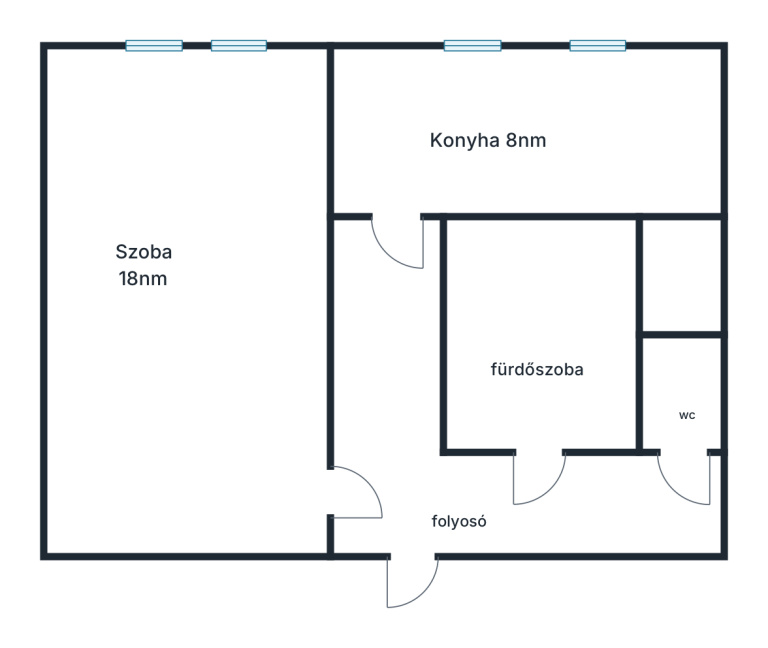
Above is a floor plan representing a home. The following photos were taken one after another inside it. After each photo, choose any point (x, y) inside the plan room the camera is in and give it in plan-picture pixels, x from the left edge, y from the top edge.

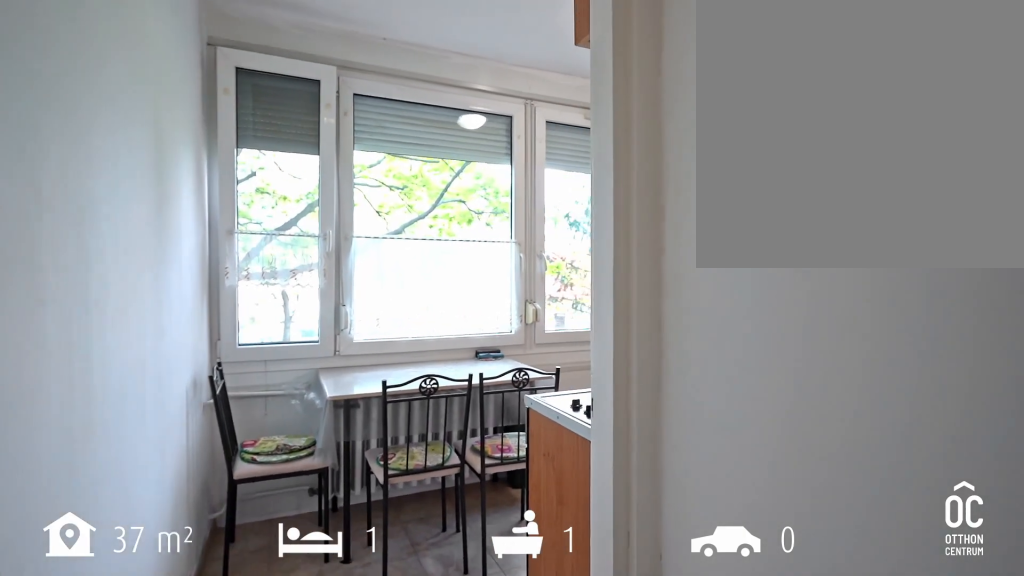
(387, 339)
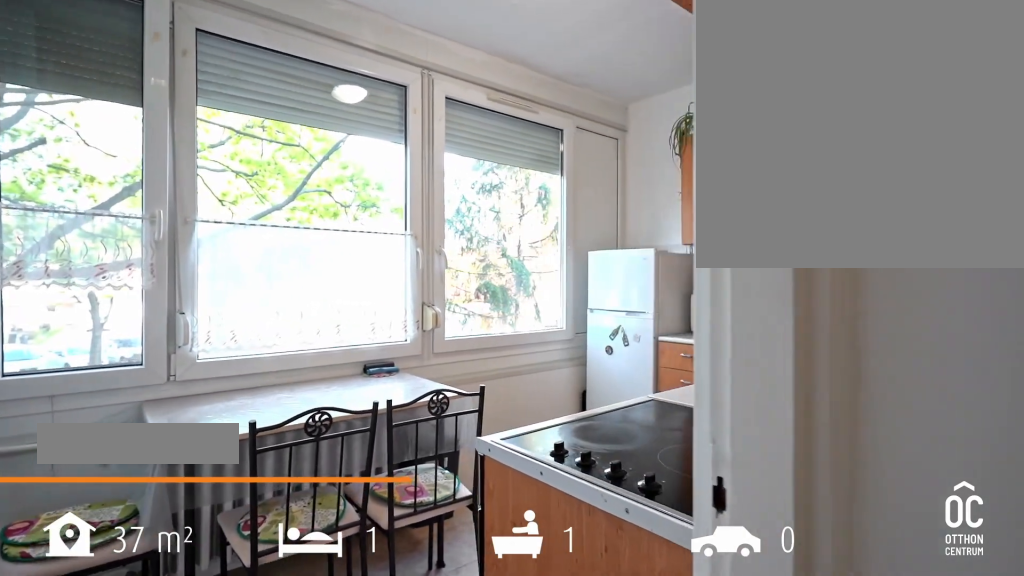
(527, 136)
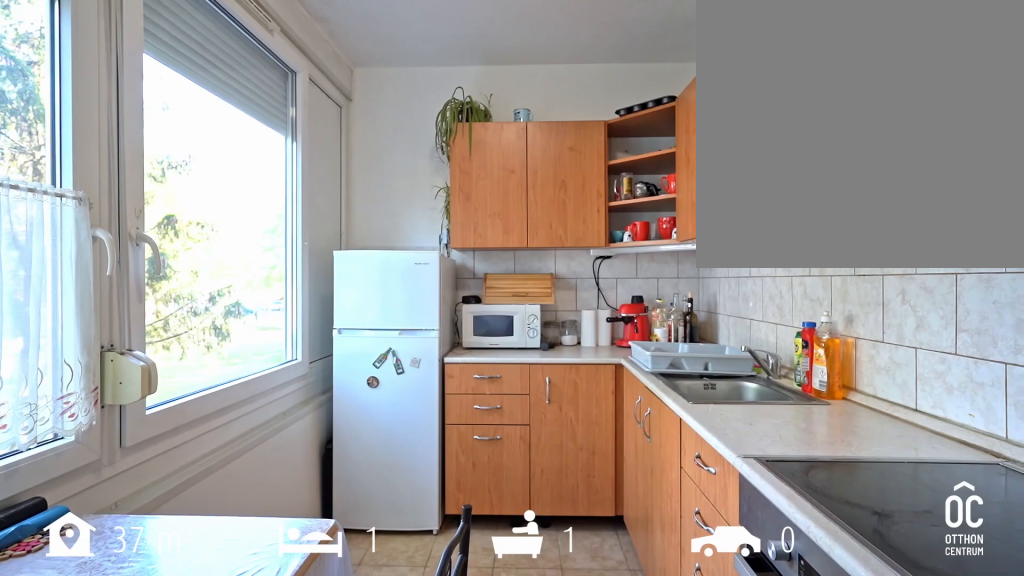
(527, 136)
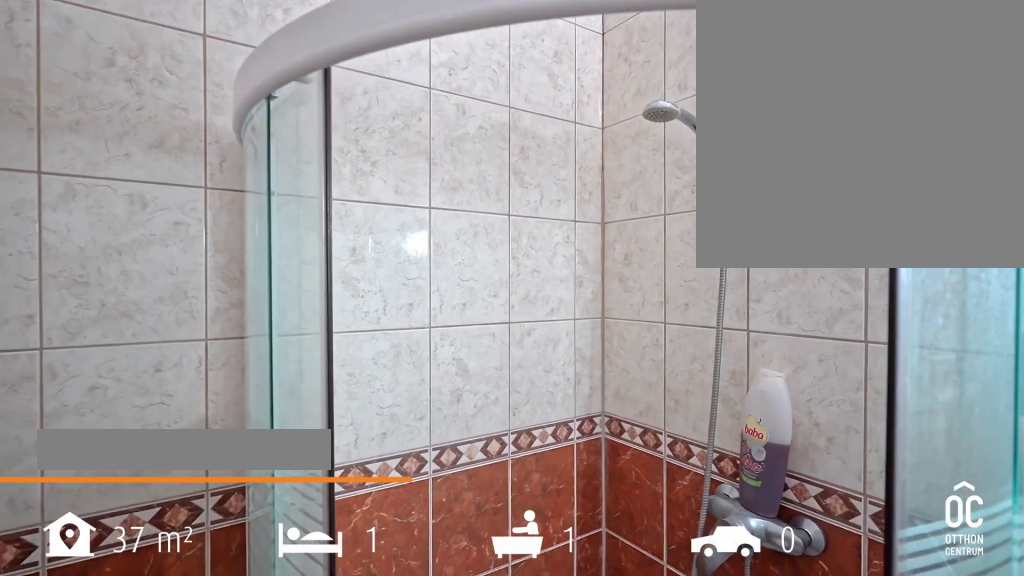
(537, 331)
